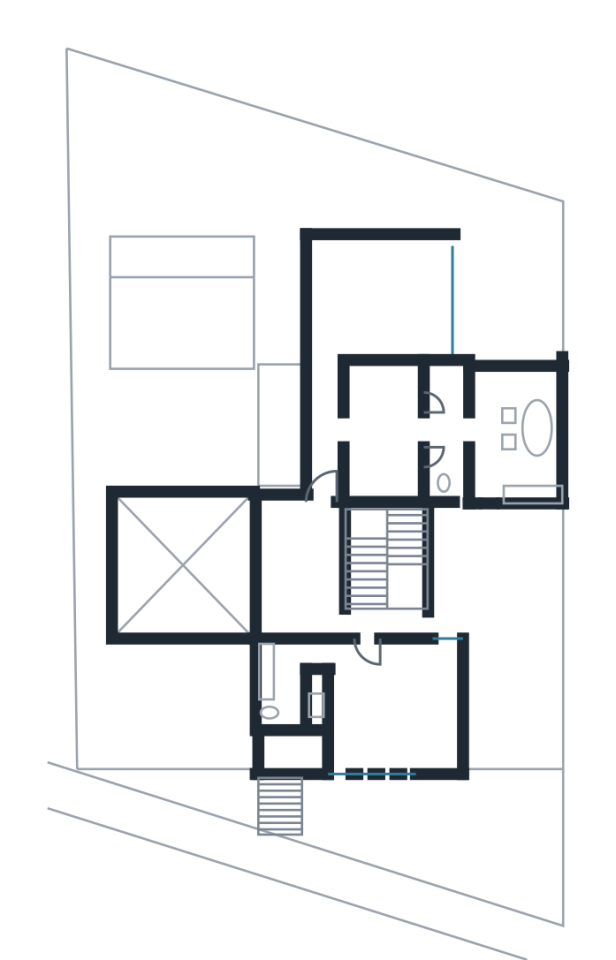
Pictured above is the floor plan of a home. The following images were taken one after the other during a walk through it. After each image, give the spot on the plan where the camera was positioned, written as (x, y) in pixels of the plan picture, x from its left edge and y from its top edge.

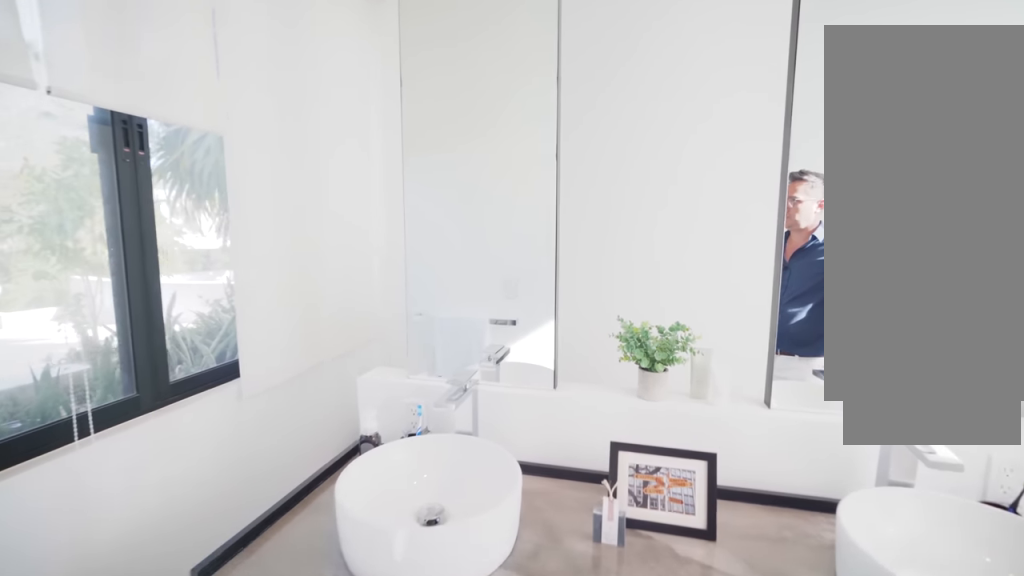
(474, 430)
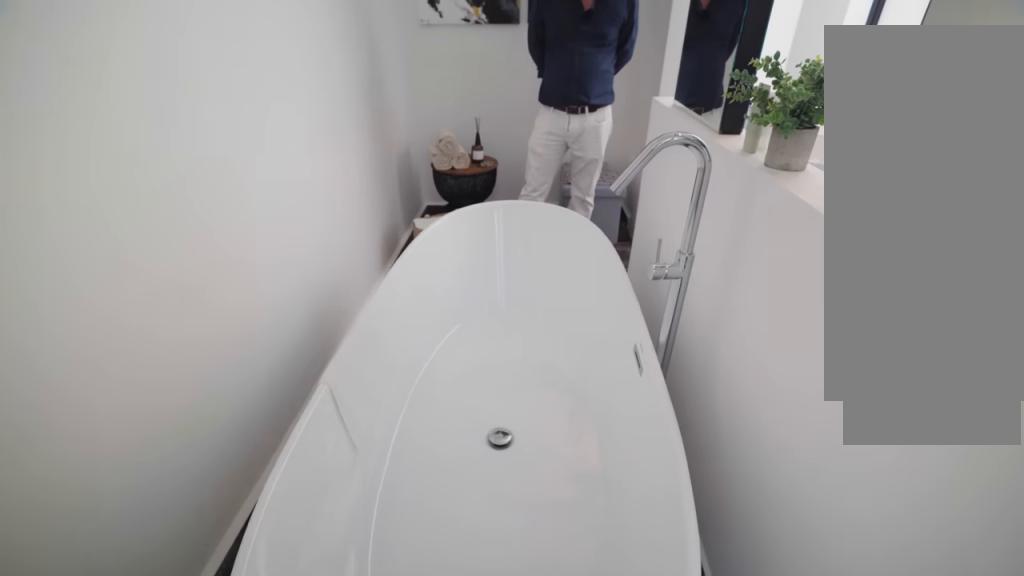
(530, 400)
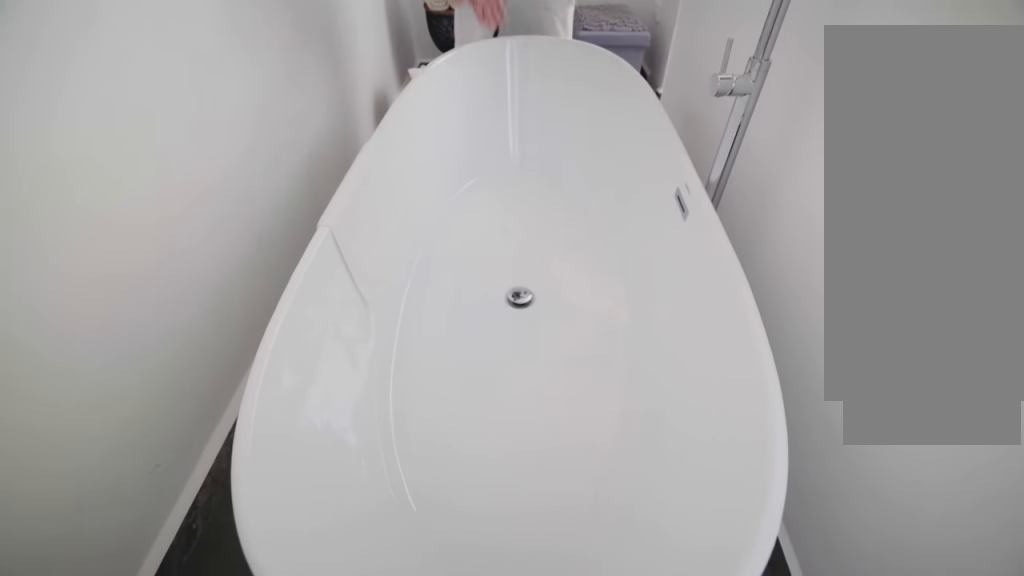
(530, 392)
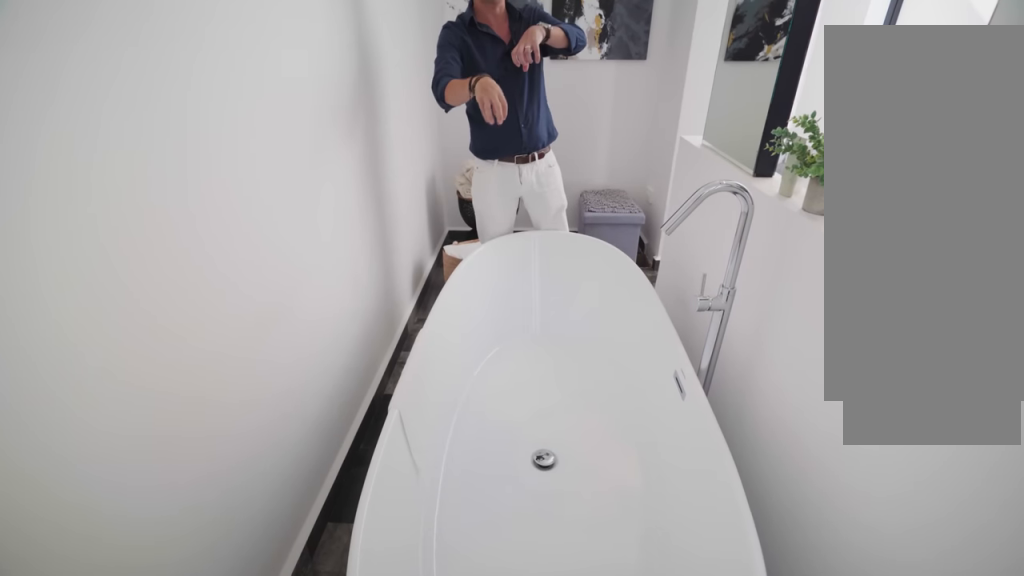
(529, 392)
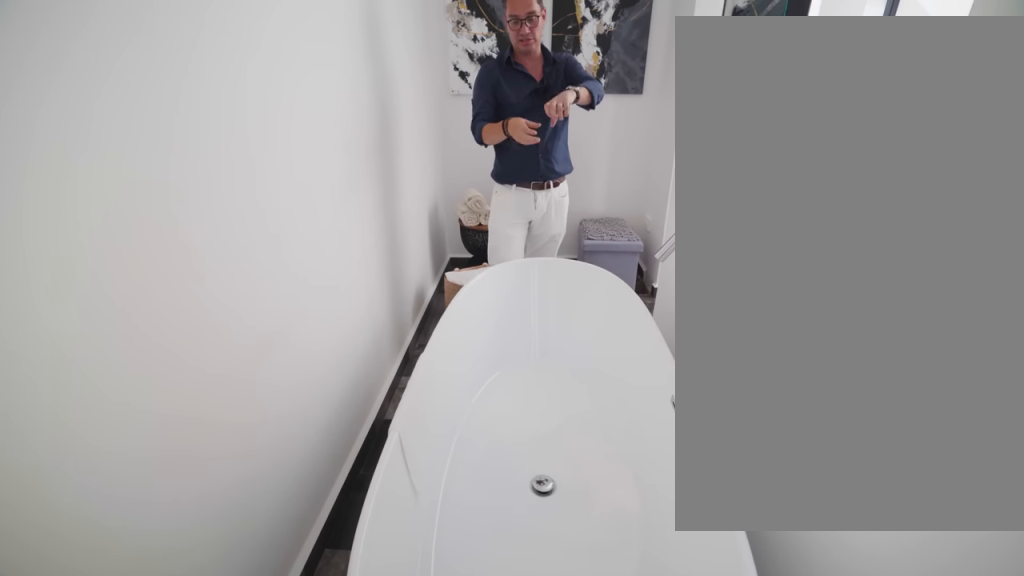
(529, 392)
